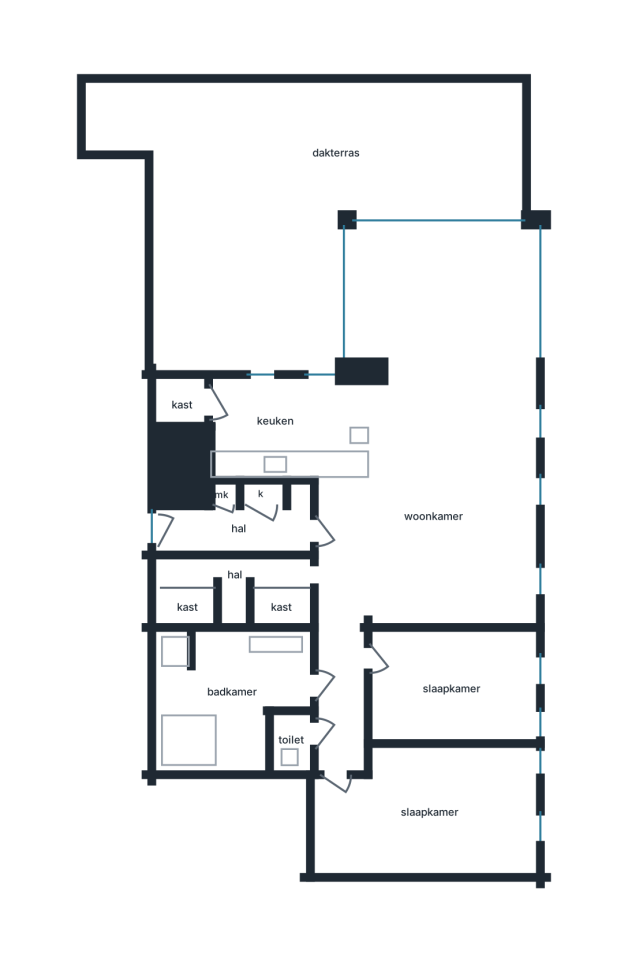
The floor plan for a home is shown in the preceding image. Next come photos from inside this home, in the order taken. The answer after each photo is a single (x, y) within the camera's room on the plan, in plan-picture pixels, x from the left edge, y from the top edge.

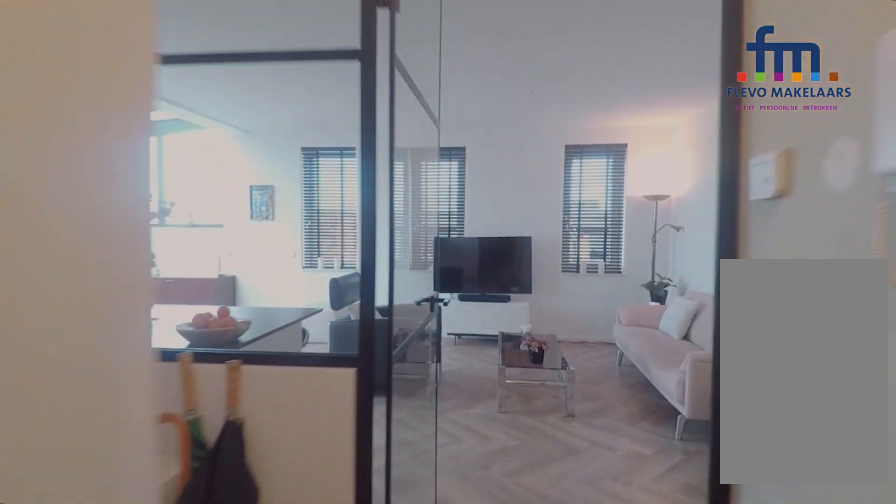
(238, 527)
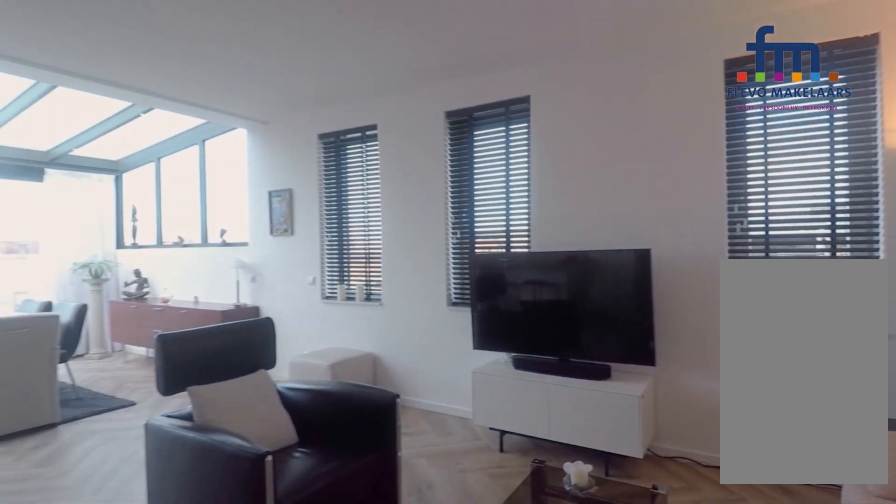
(429, 444)
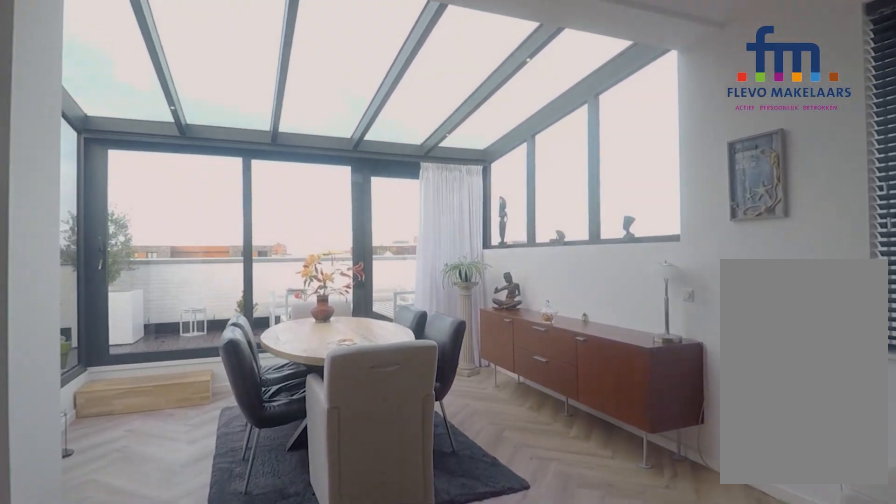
(429, 444)
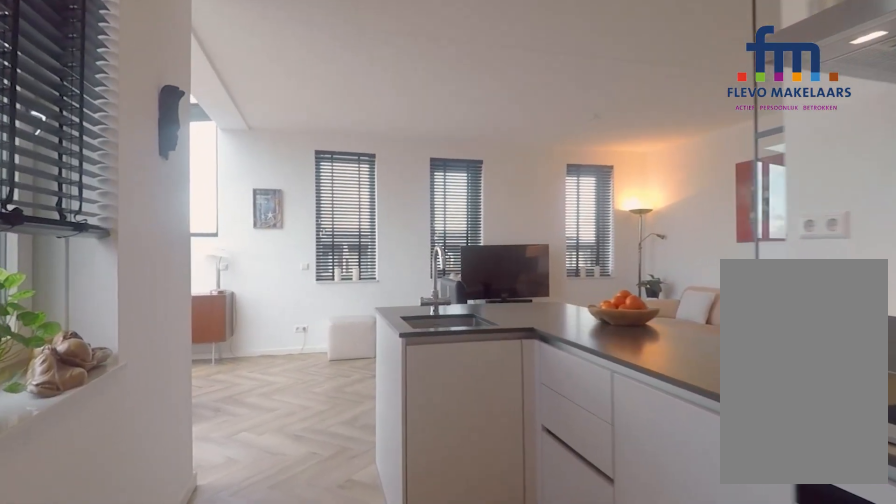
(297, 430)
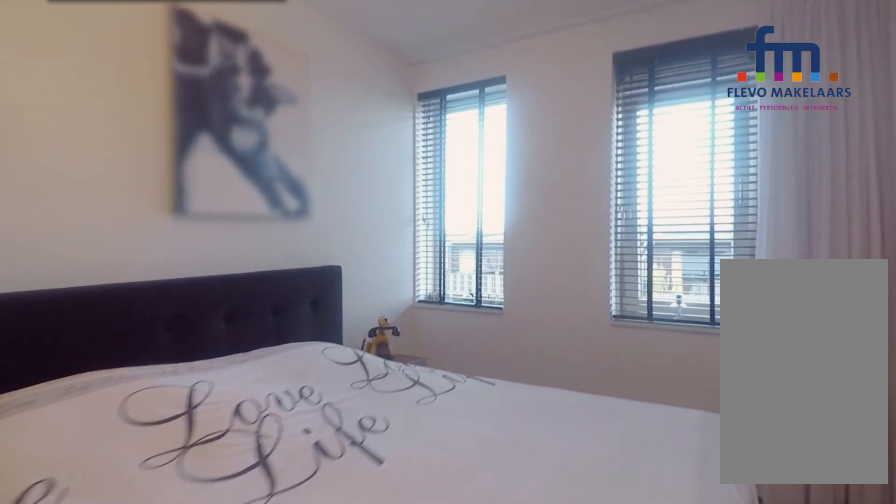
(430, 810)
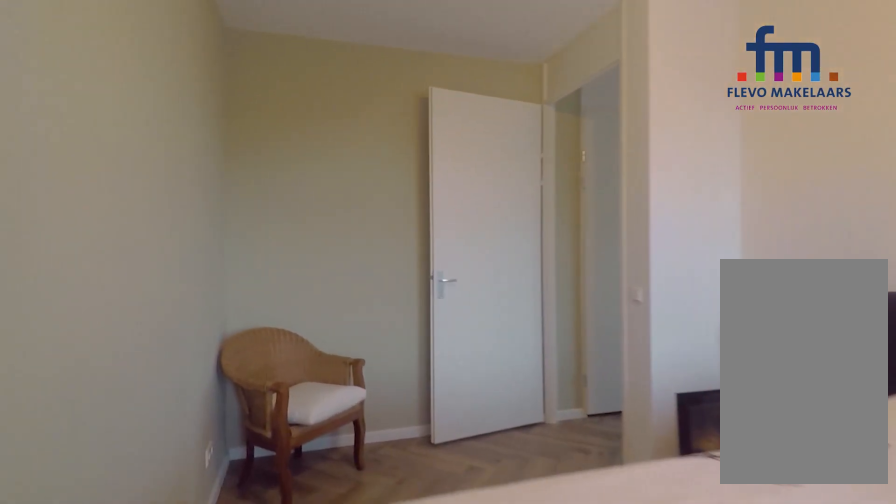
(430, 810)
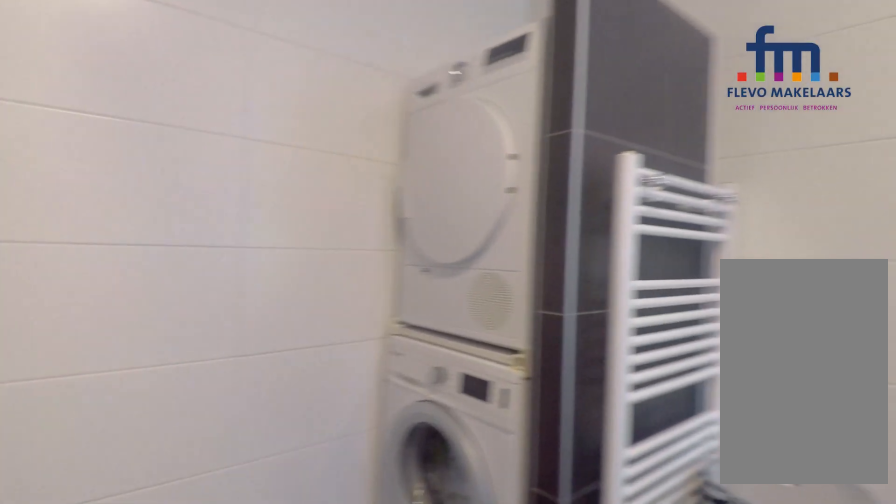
(227, 696)
